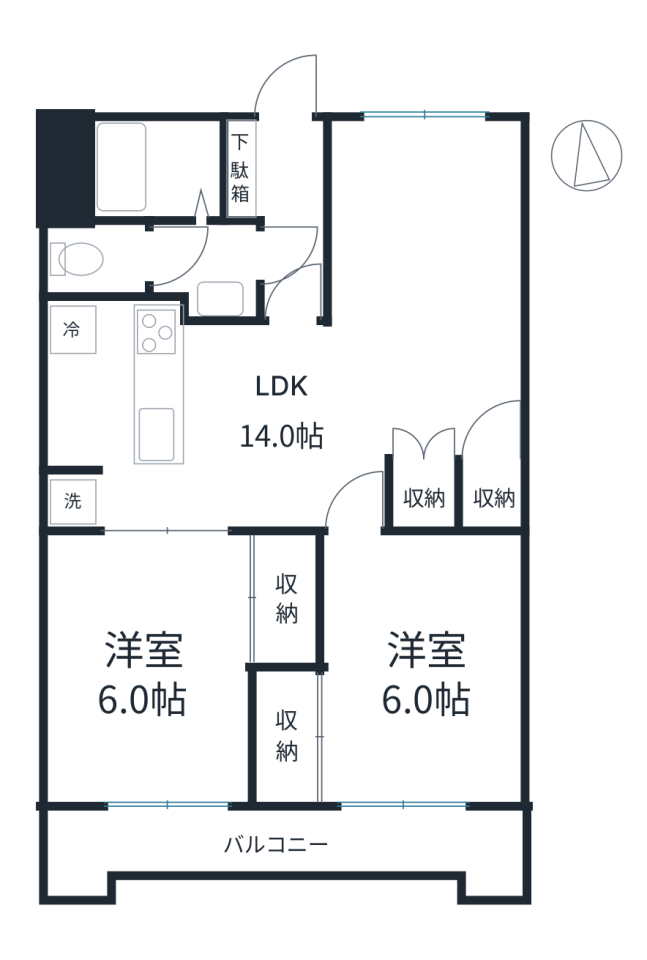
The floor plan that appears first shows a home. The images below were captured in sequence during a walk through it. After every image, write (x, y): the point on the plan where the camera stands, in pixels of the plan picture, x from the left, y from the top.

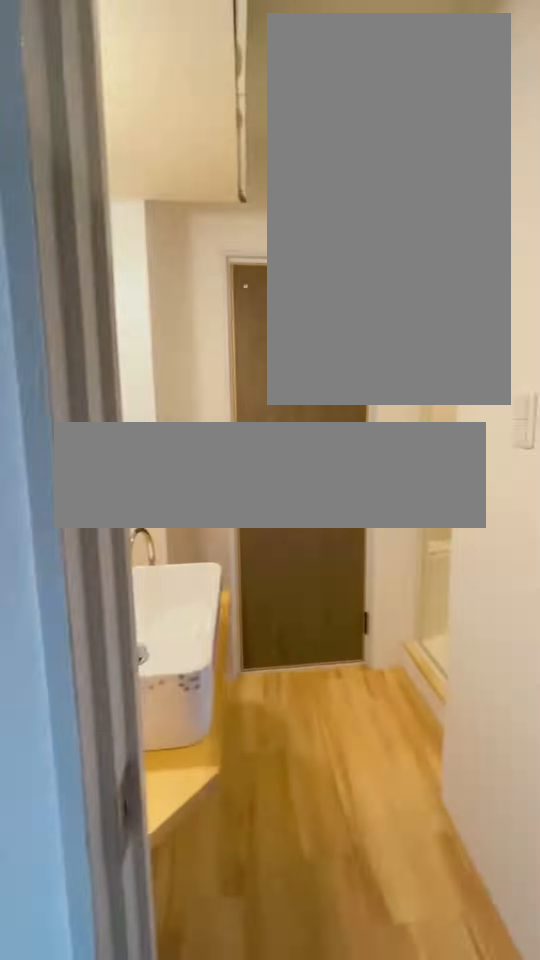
(292, 291)
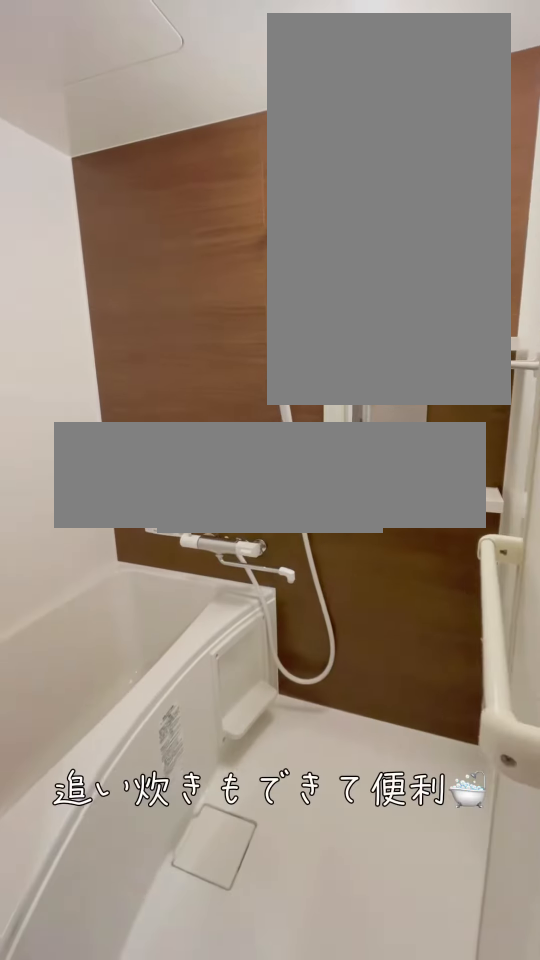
(183, 244)
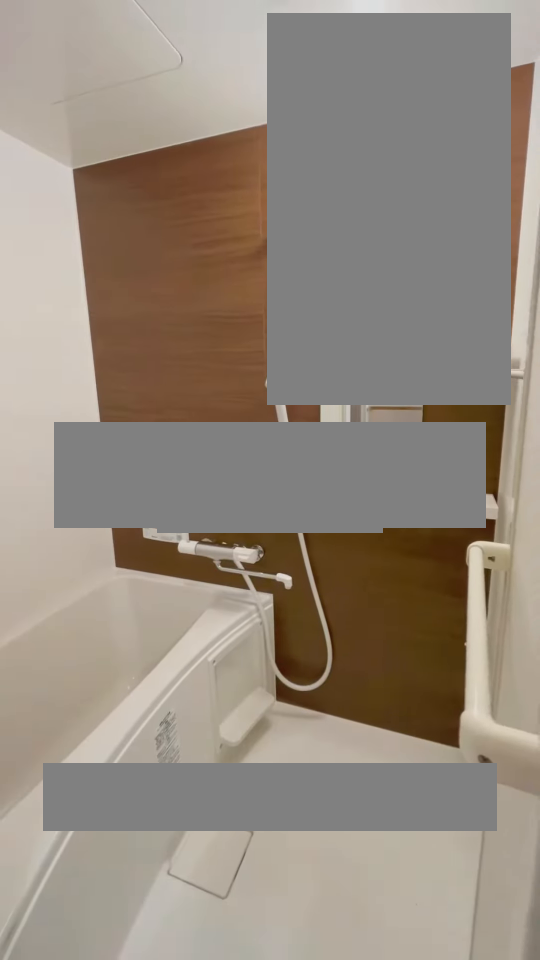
(183, 244)
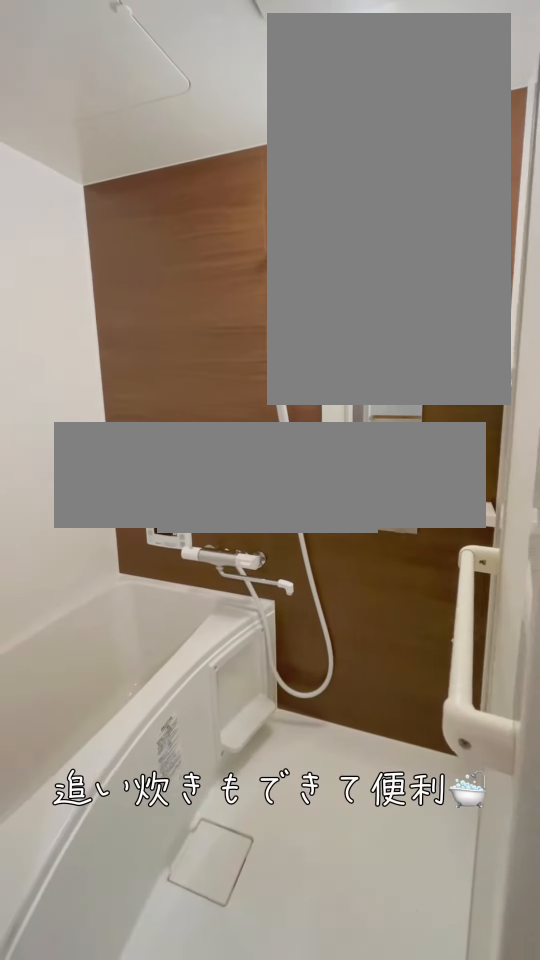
(182, 244)
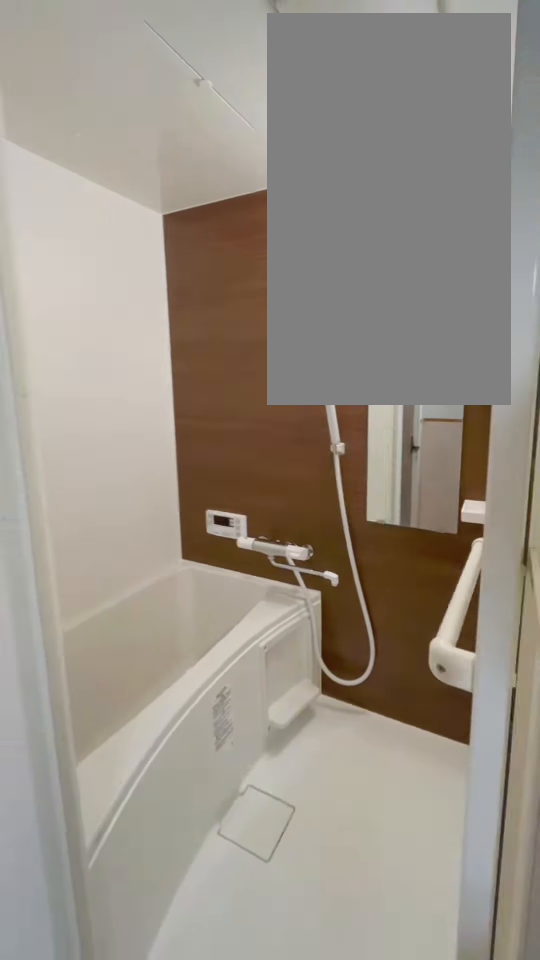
(186, 257)
